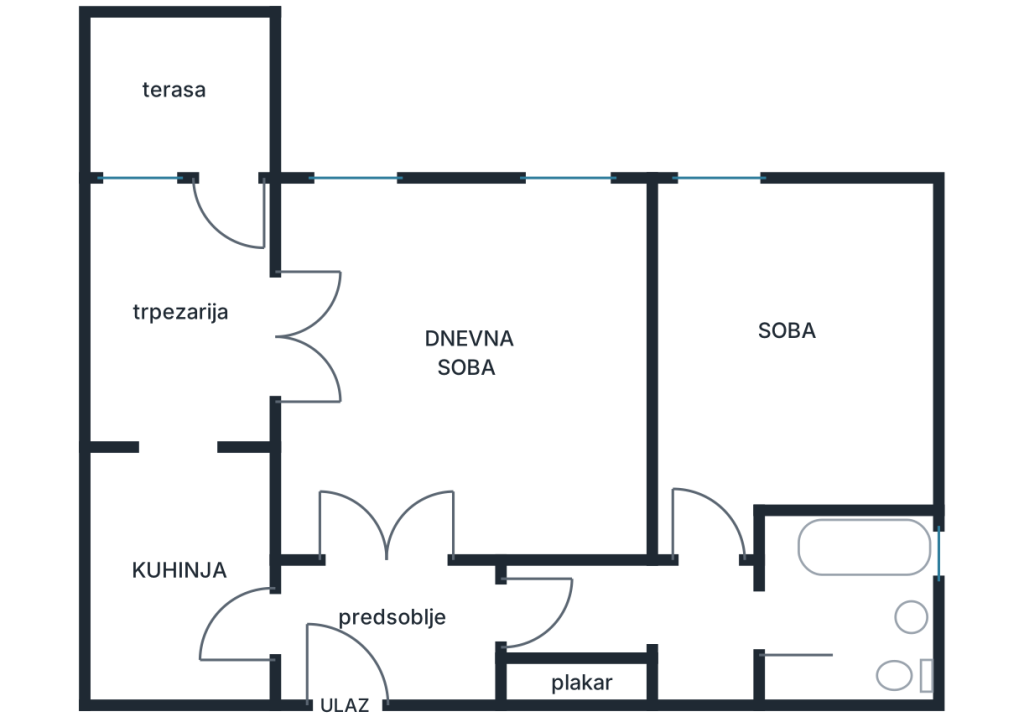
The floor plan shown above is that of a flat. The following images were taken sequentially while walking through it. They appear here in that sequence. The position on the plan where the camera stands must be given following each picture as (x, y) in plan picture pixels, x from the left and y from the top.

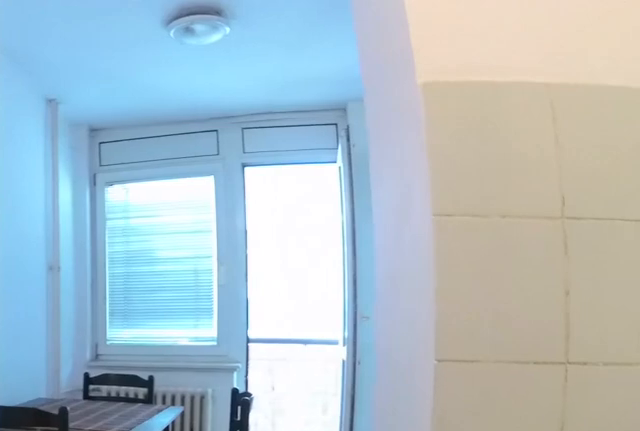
(204, 641)
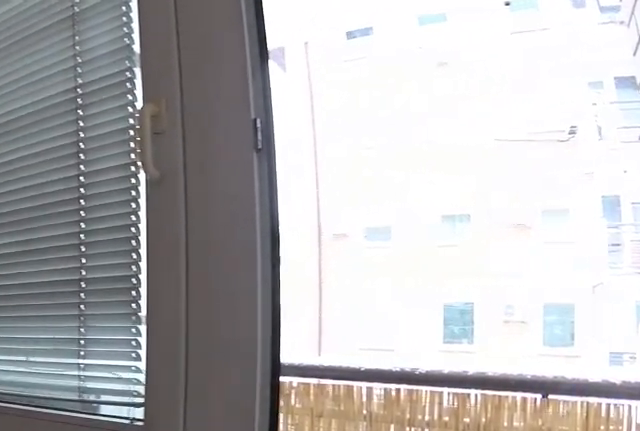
(217, 269)
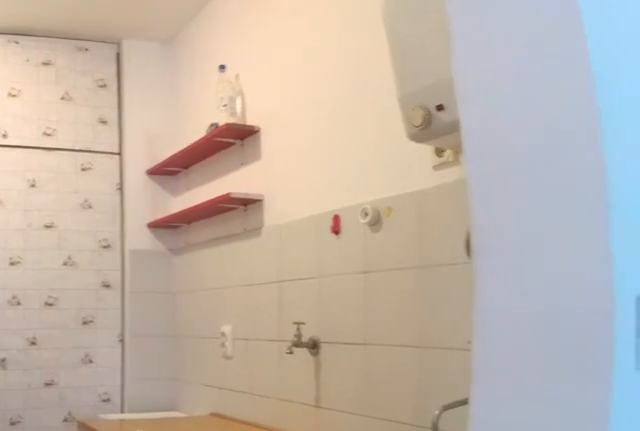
(218, 356)
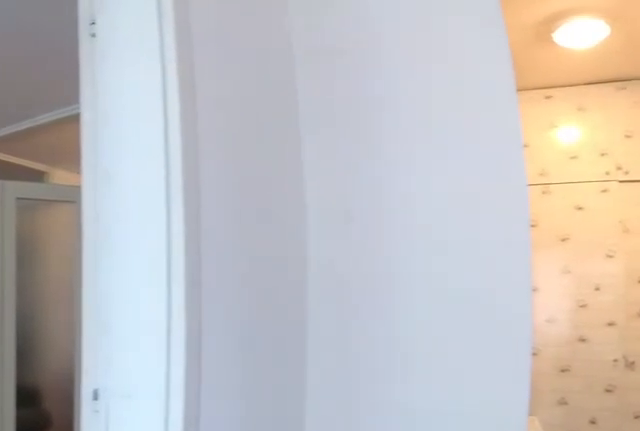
(213, 339)
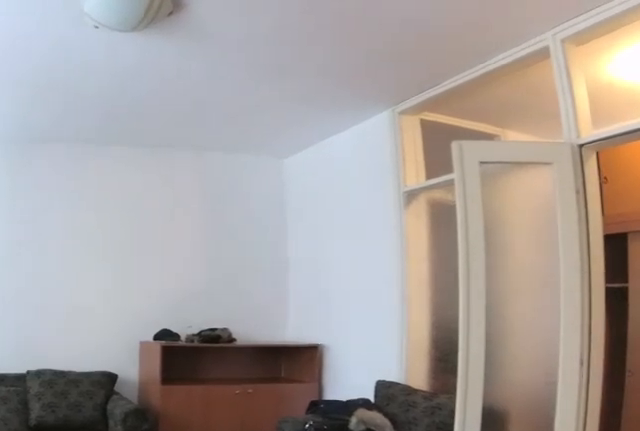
(233, 351)
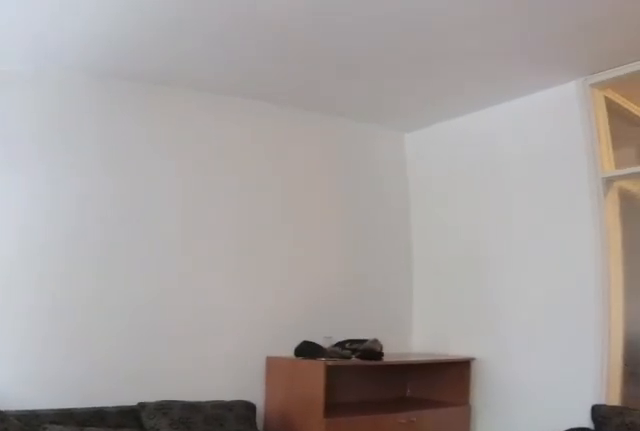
(385, 299)
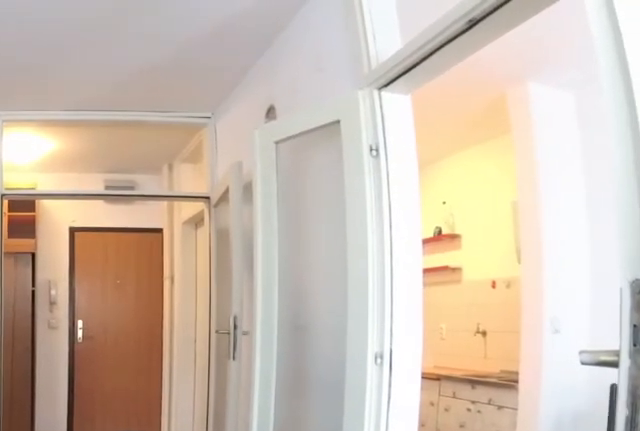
(437, 242)
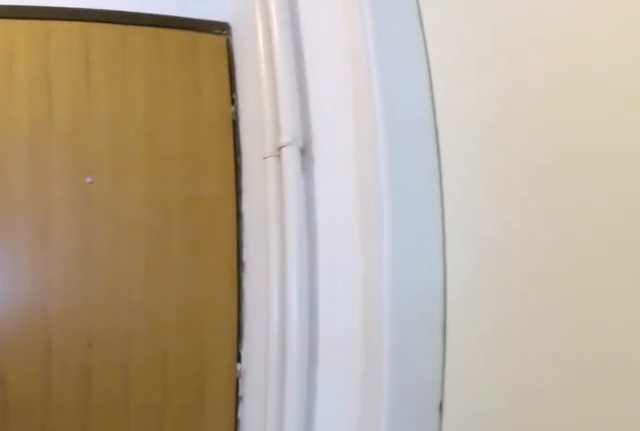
(407, 546)
